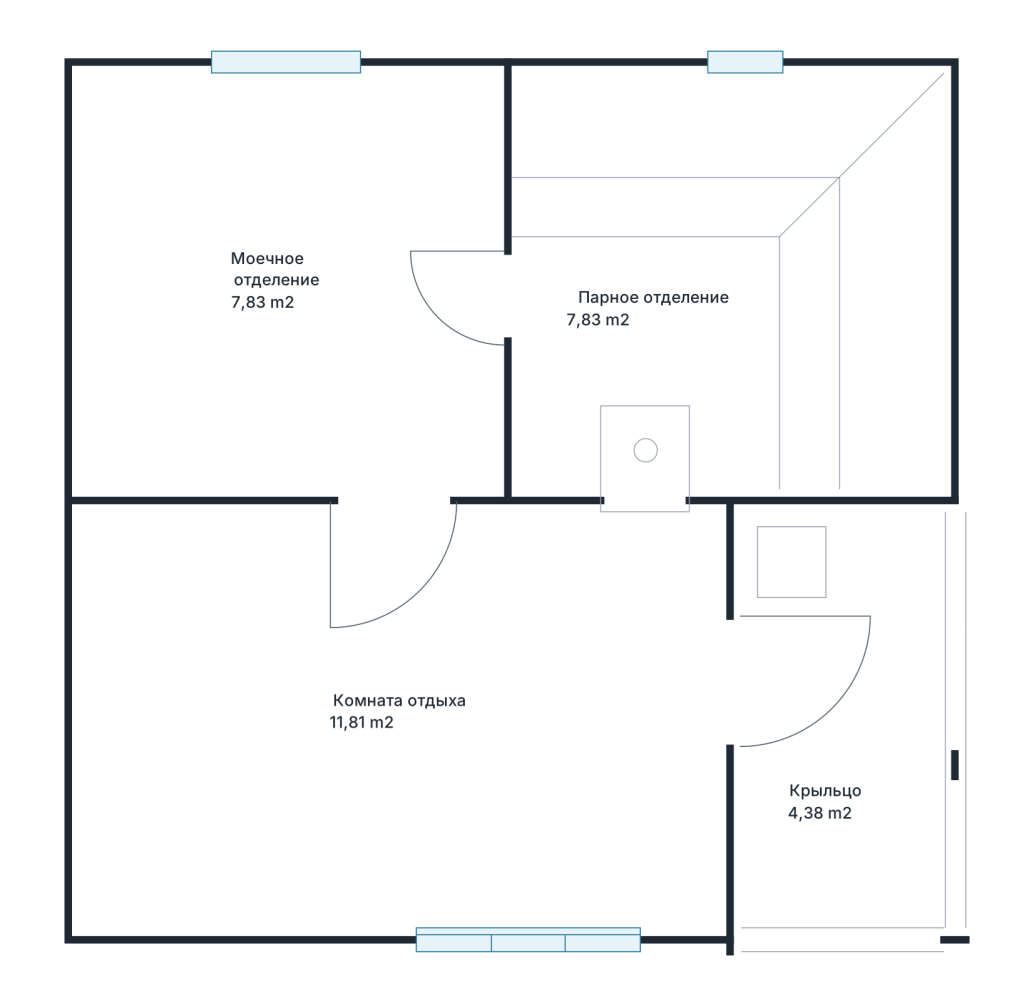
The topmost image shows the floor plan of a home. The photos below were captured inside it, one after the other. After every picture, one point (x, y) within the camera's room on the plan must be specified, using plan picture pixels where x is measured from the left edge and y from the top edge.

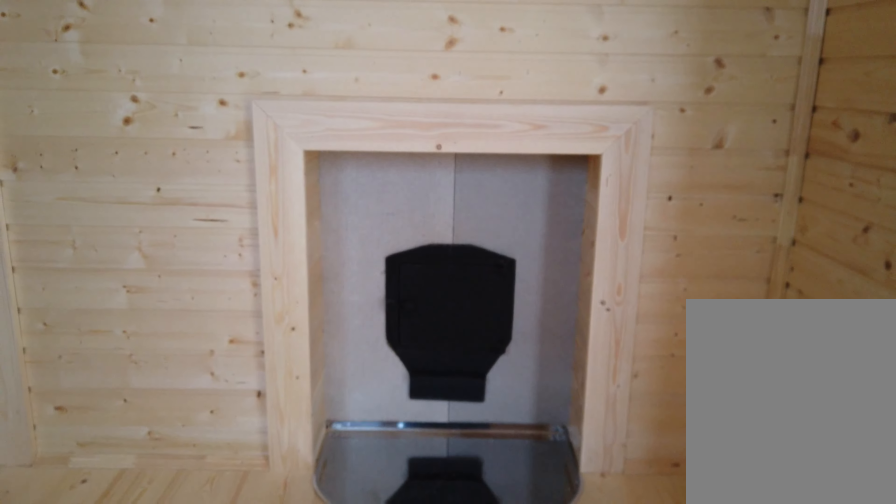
(410, 801)
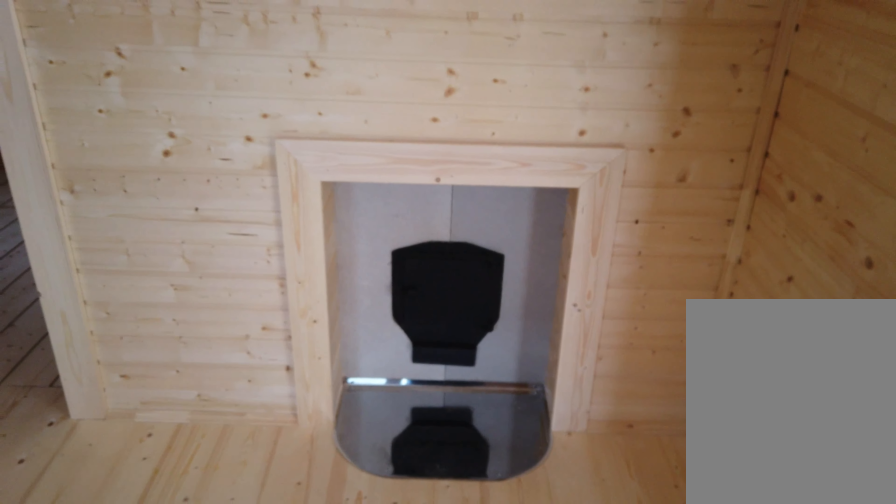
(424, 773)
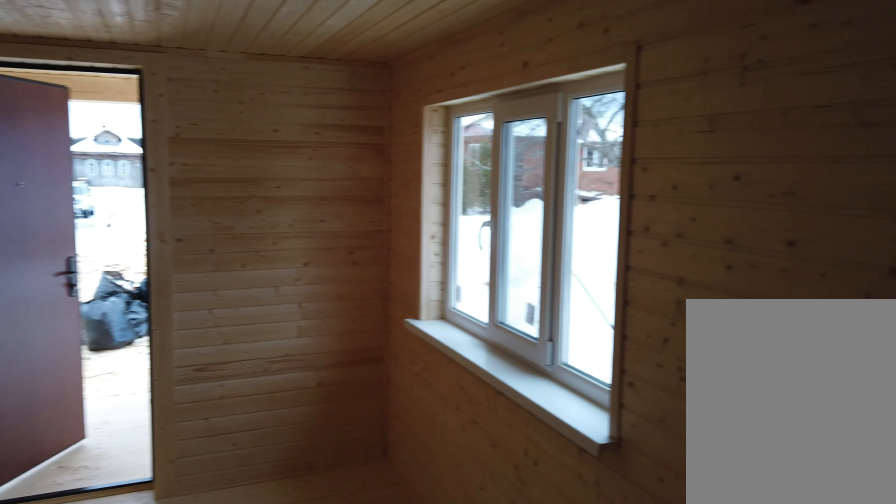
(411, 800)
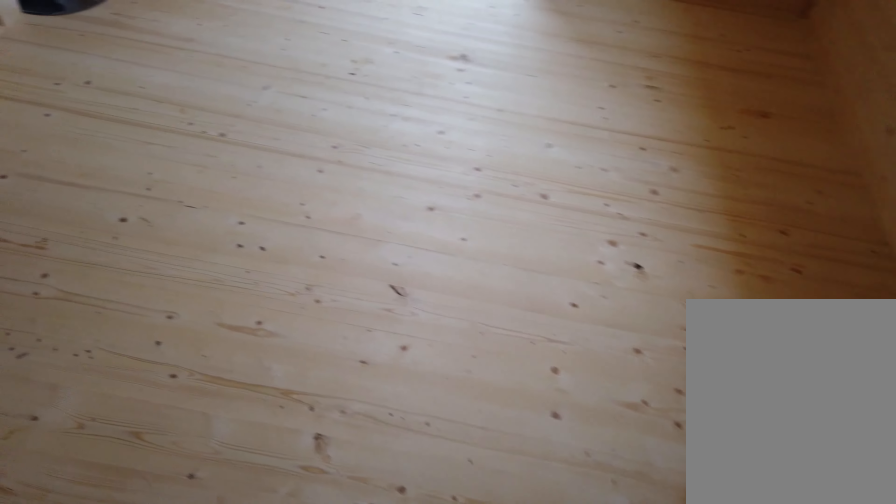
(423, 773)
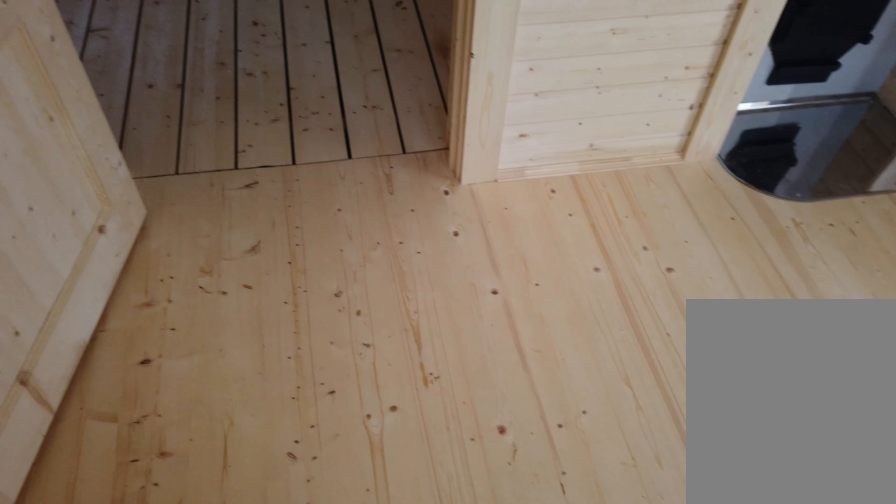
(405, 795)
